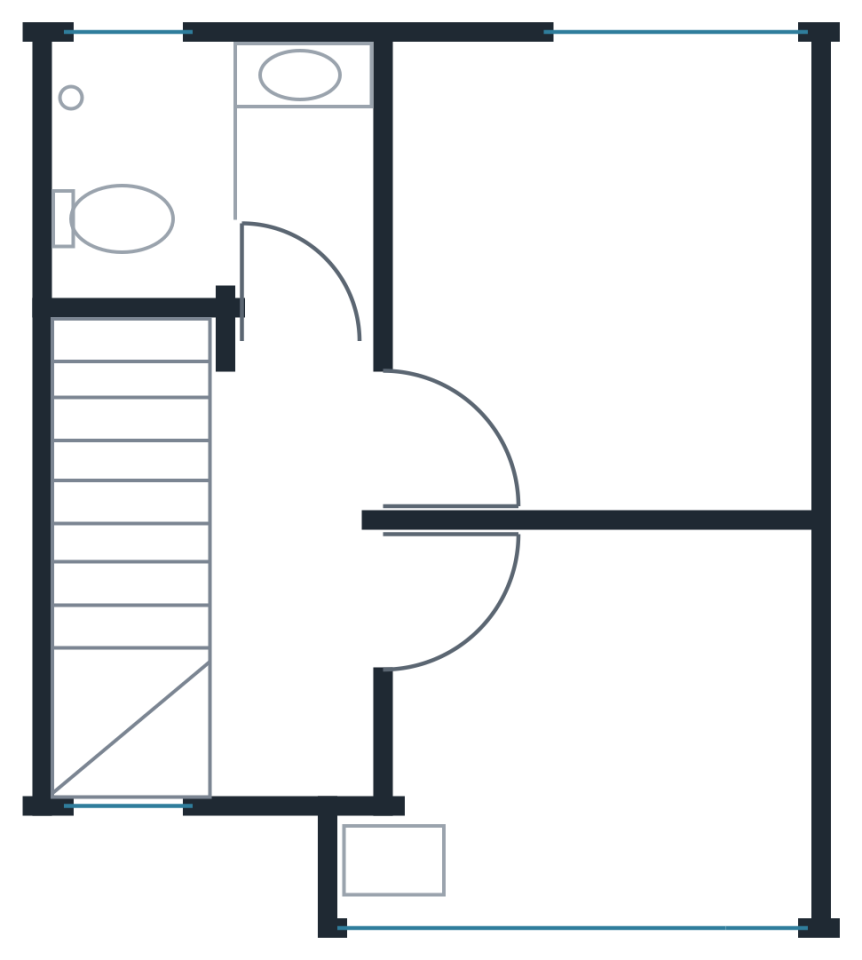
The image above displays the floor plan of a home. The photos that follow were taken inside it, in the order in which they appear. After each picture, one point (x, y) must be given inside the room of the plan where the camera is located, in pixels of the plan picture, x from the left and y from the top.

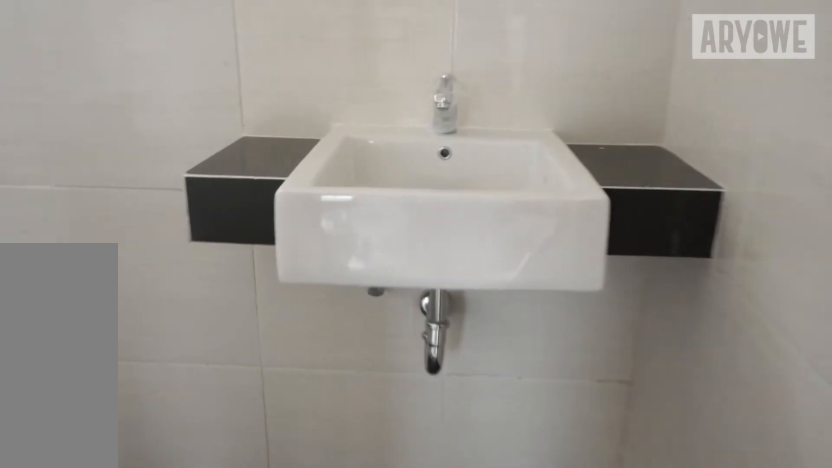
(222, 180)
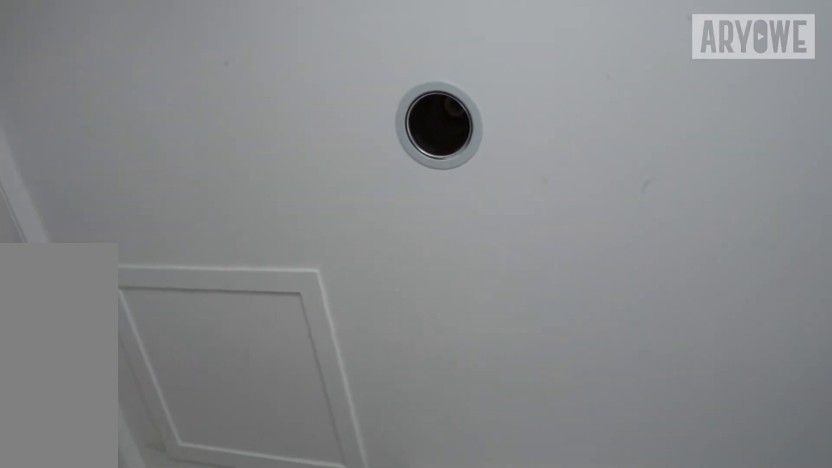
(222, 180)
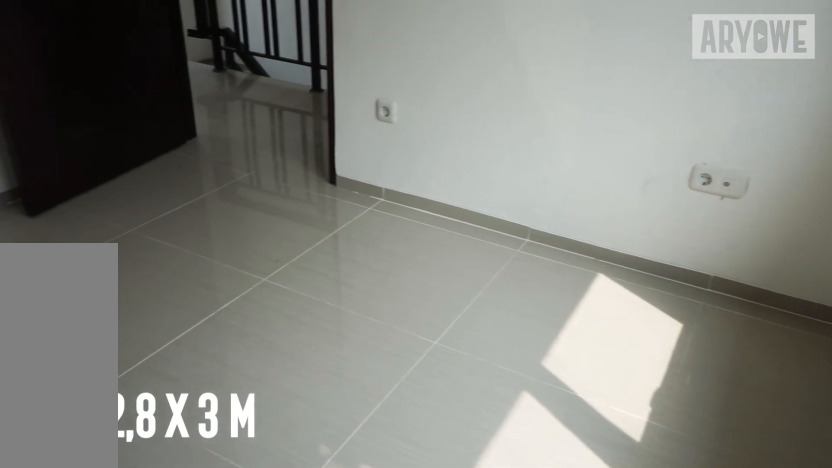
(597, 275)
